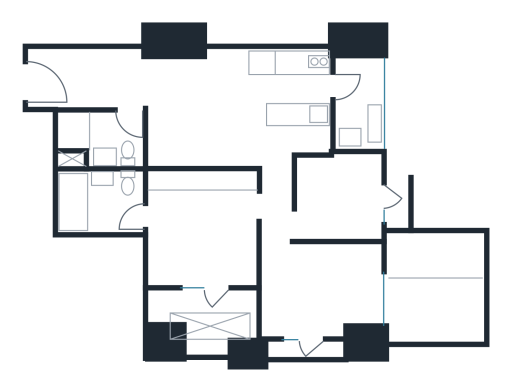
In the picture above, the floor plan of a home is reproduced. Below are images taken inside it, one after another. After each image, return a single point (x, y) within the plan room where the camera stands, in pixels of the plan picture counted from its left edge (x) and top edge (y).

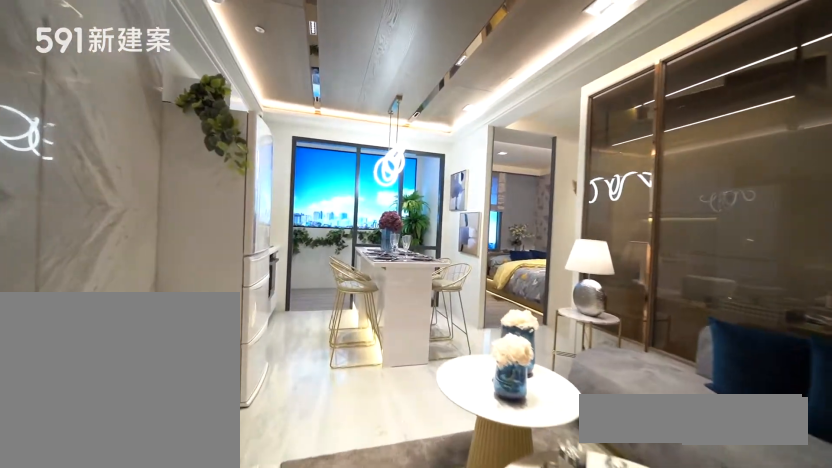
(197, 107)
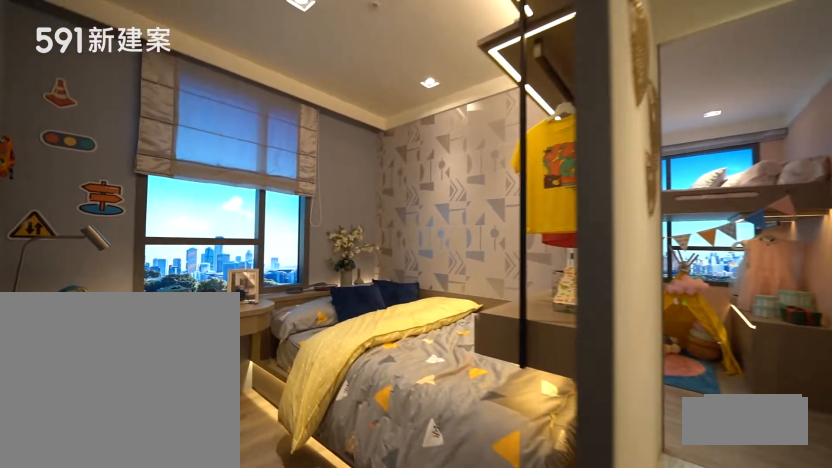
(342, 198)
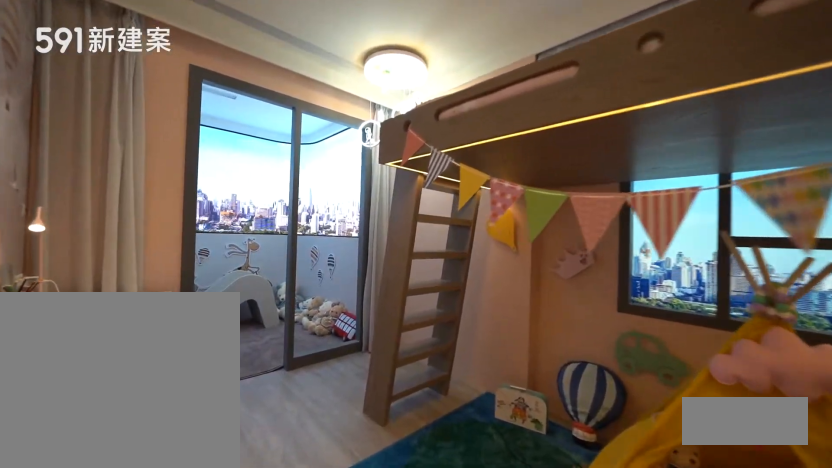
(323, 292)
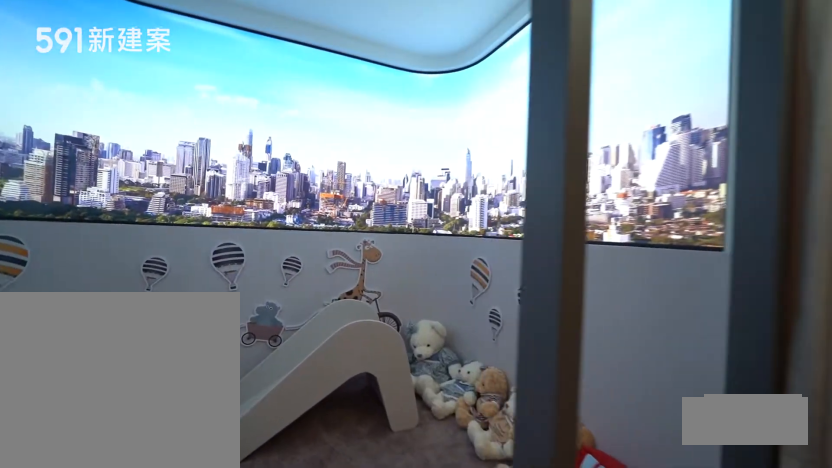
(437, 289)
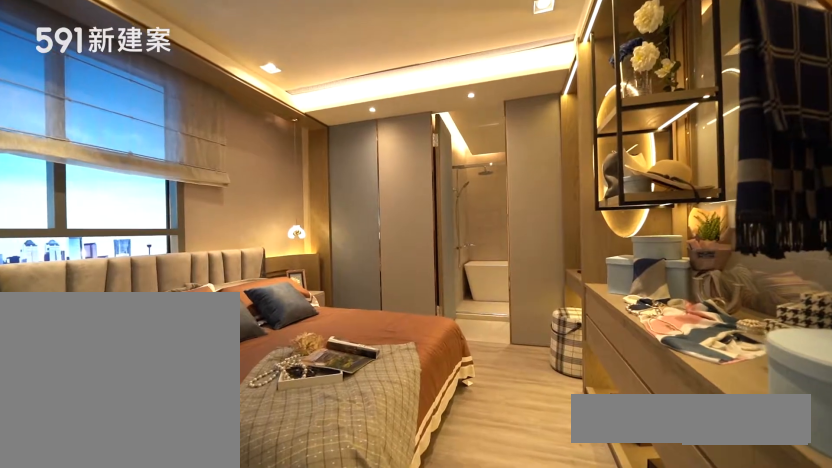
(202, 228)
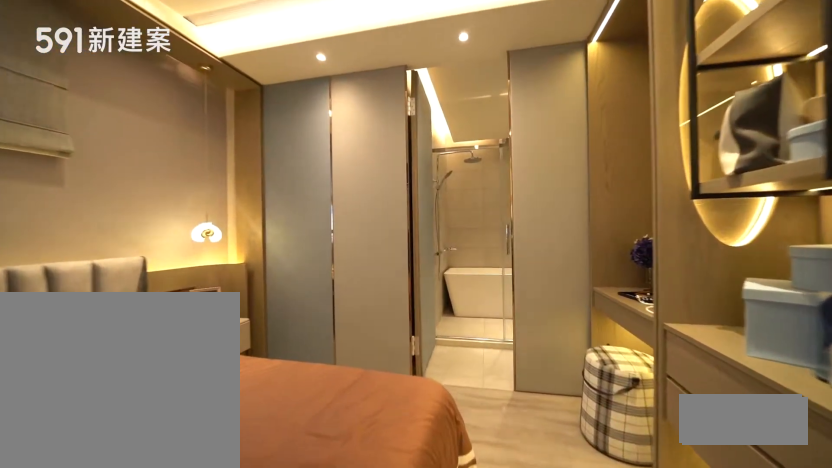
(202, 228)
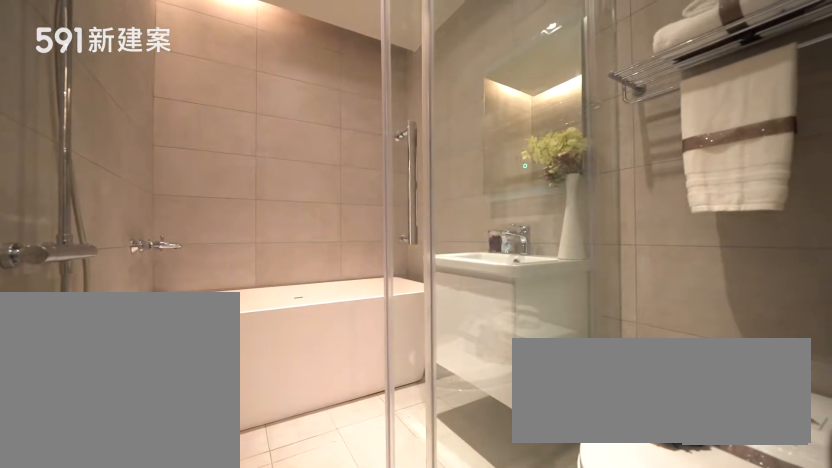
(99, 201)
